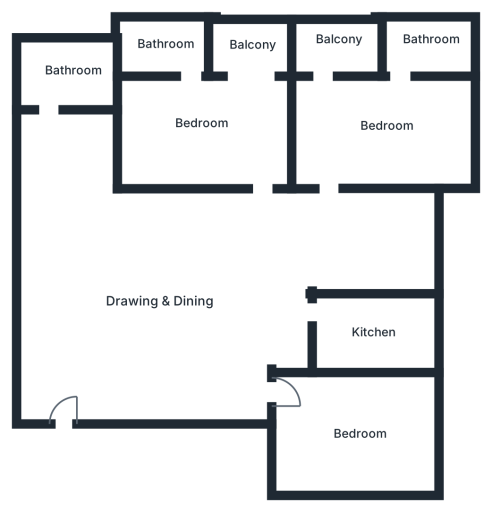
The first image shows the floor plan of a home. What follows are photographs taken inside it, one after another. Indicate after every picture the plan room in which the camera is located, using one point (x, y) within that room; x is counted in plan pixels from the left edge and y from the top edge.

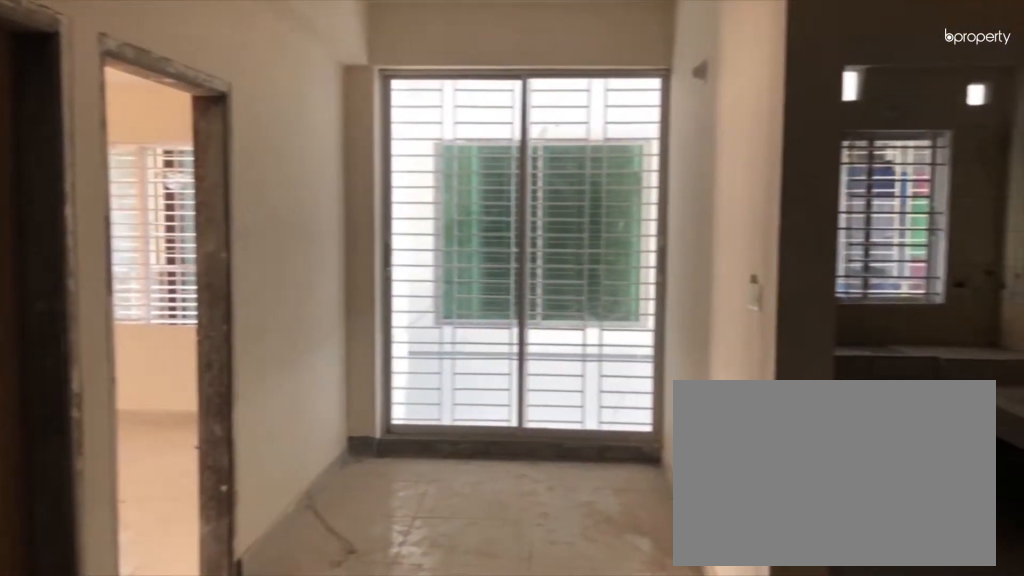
(155, 288)
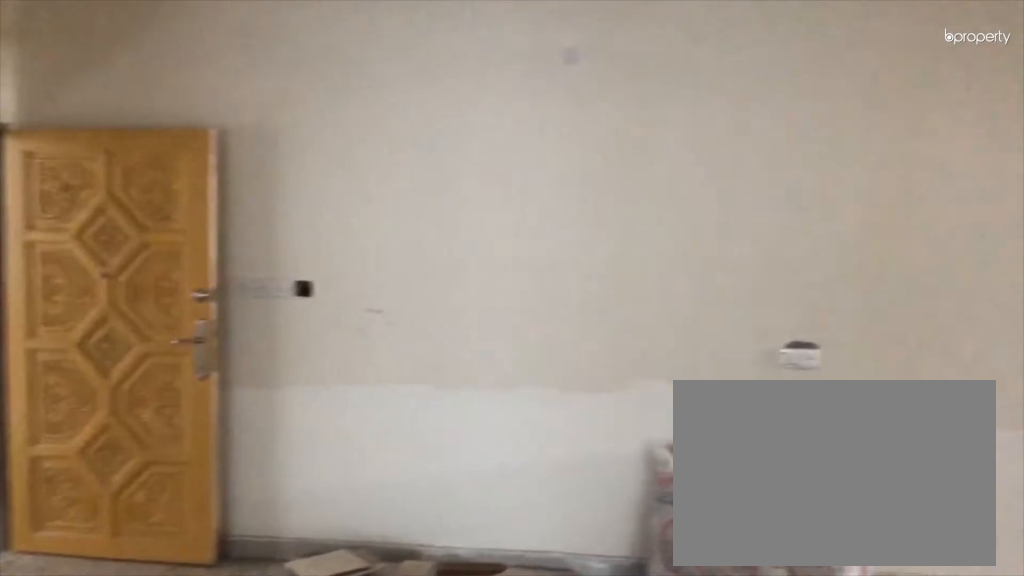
(155, 288)
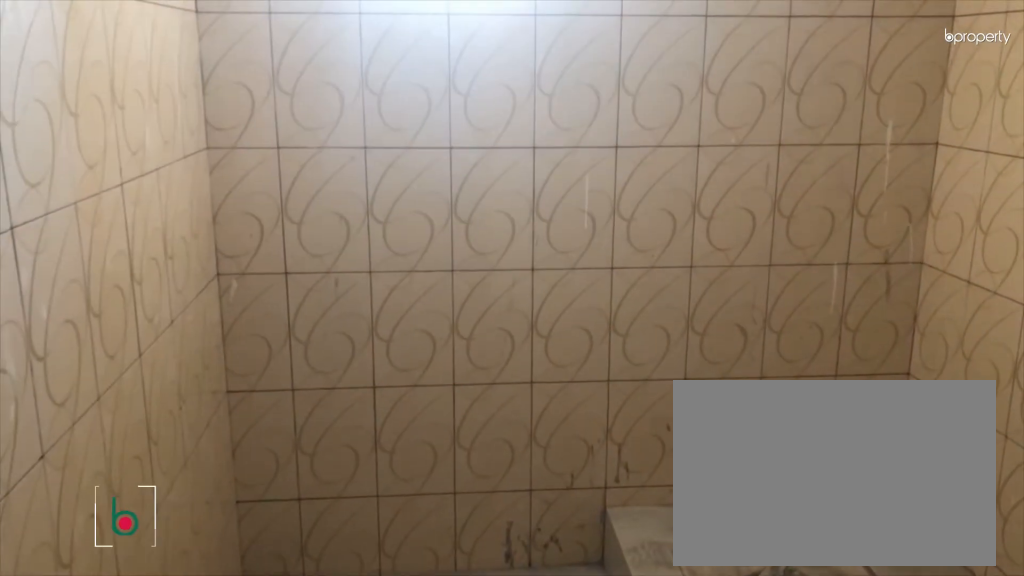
(73, 71)
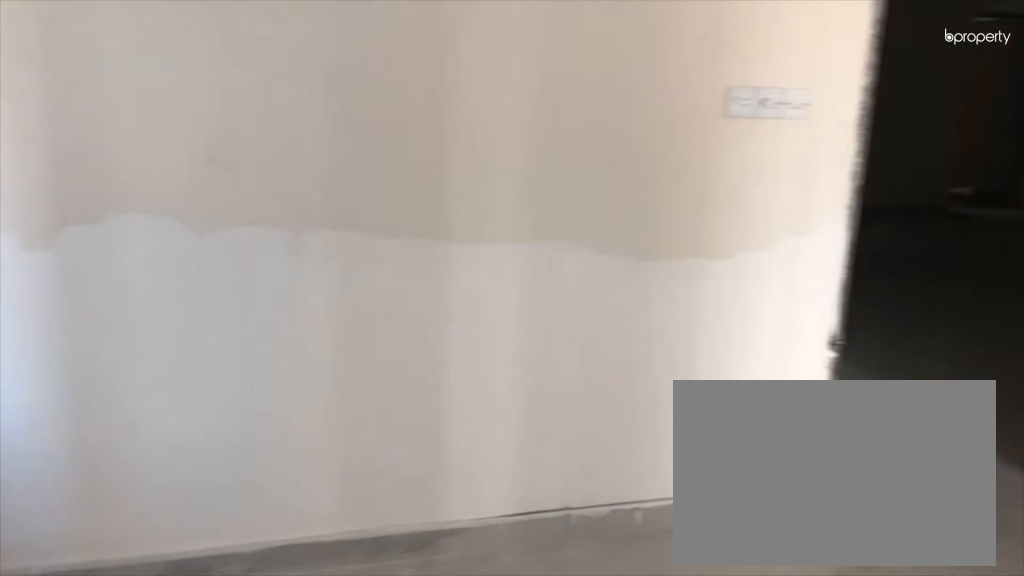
(390, 127)
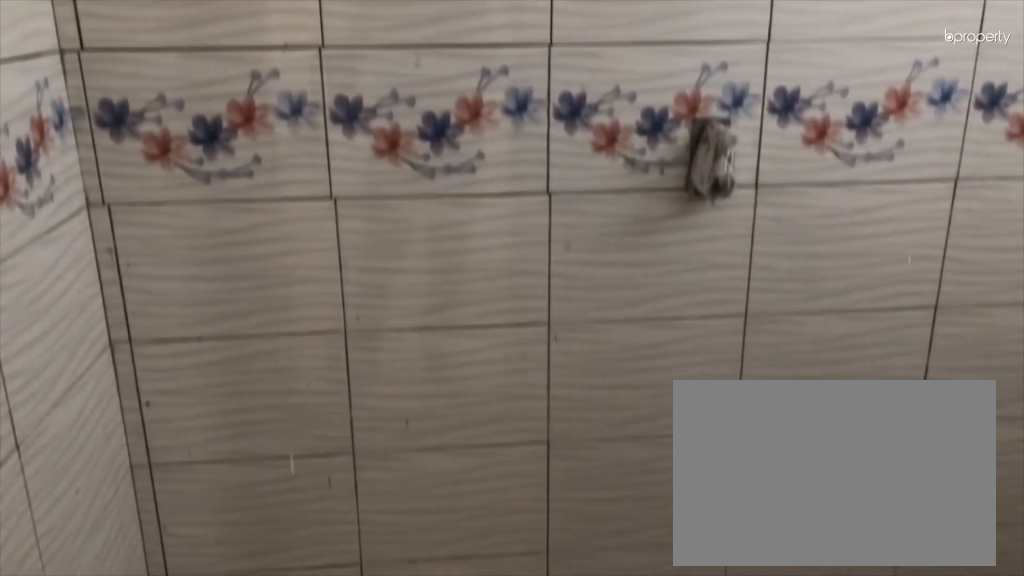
(427, 48)
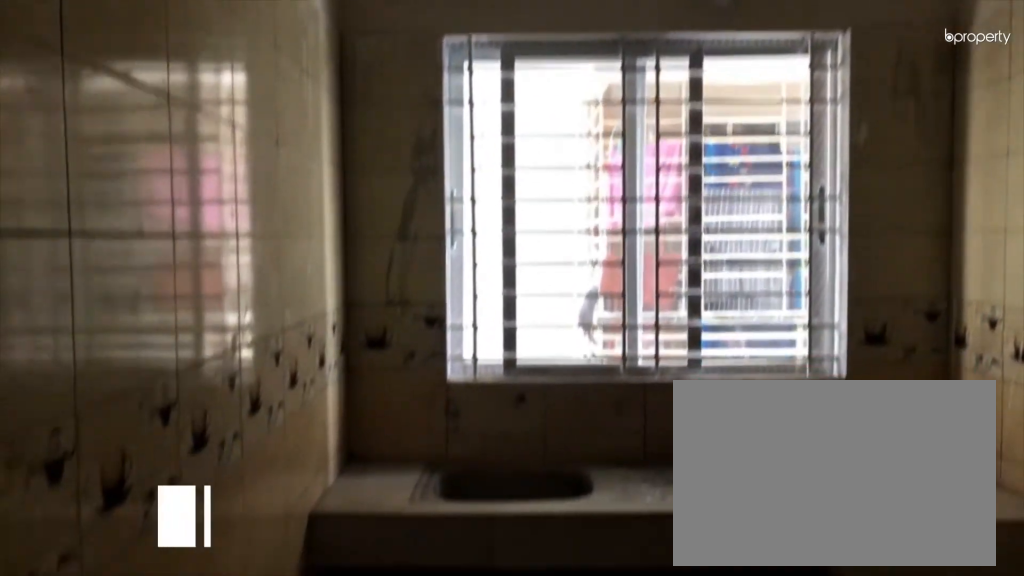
(374, 334)
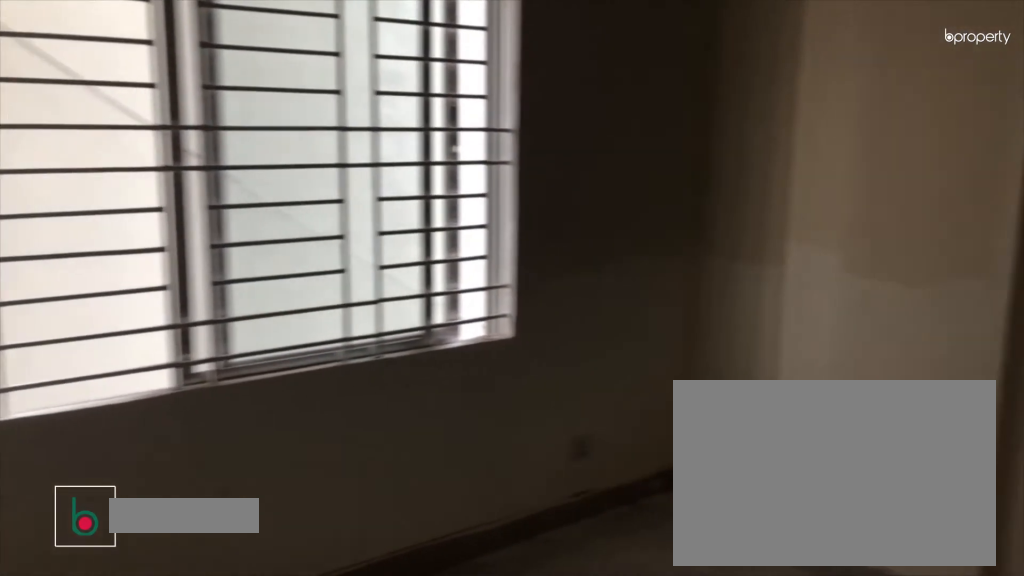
(355, 433)
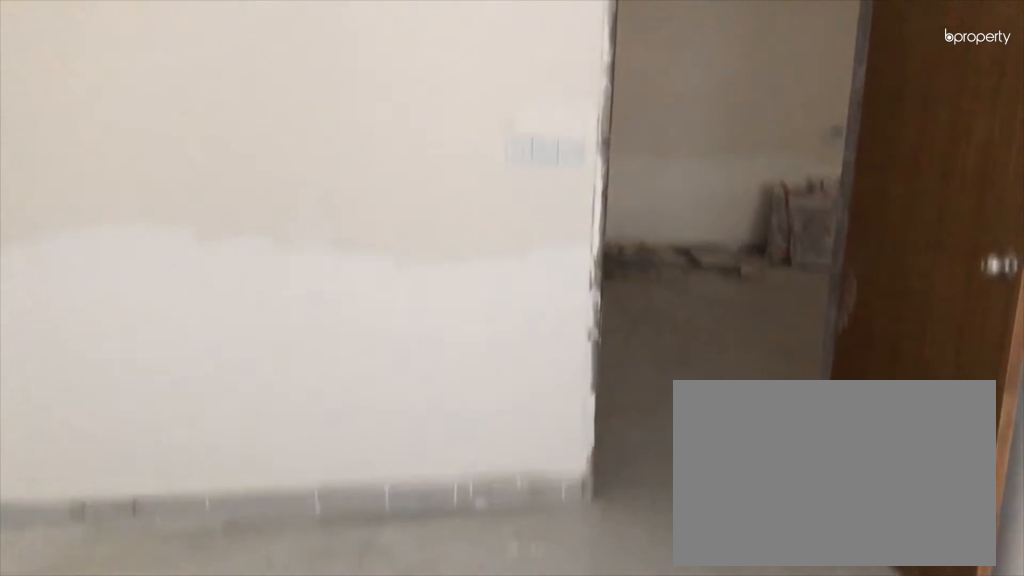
(355, 433)
